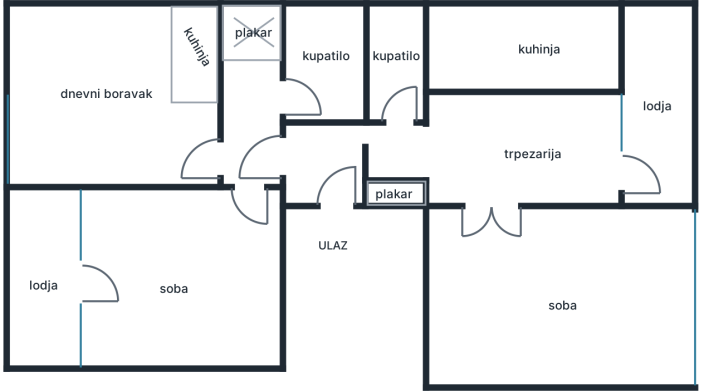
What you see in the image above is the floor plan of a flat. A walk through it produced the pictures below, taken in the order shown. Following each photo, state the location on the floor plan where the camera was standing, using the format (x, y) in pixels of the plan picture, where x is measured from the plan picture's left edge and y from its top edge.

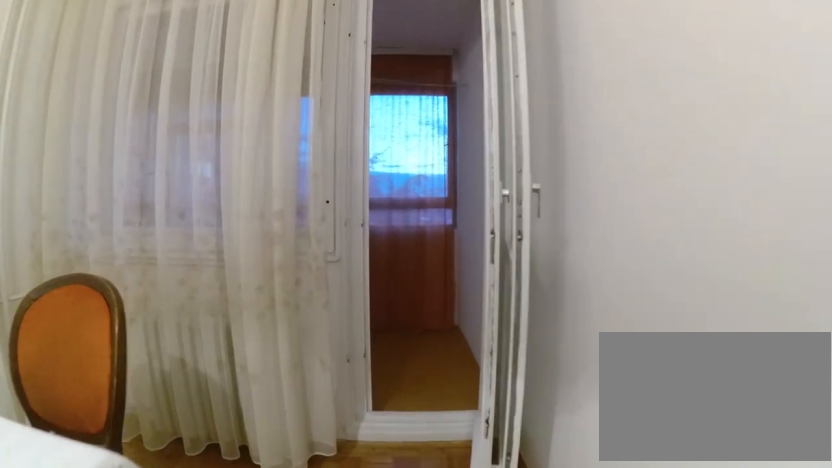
(530, 159)
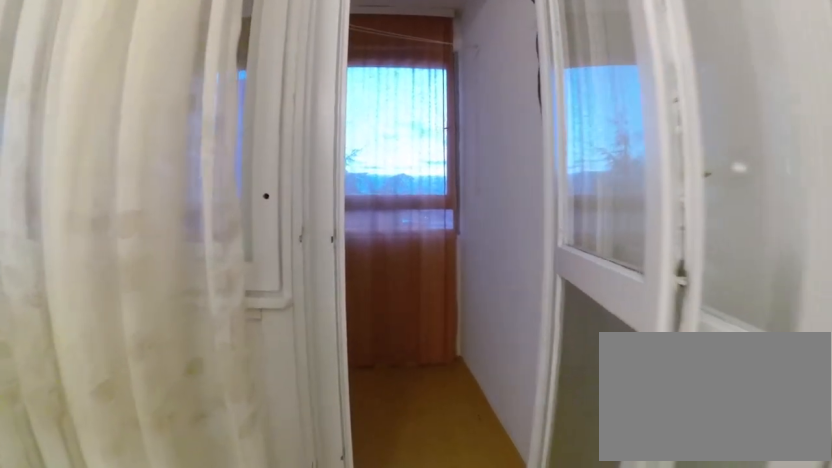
(563, 167)
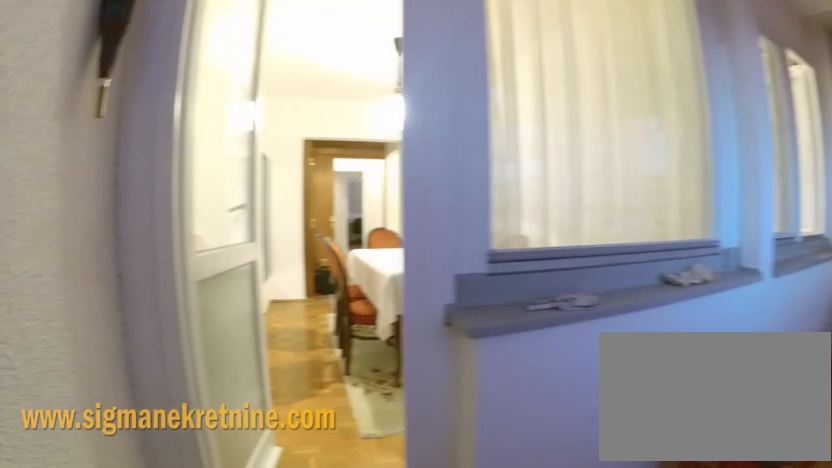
(702, 181)
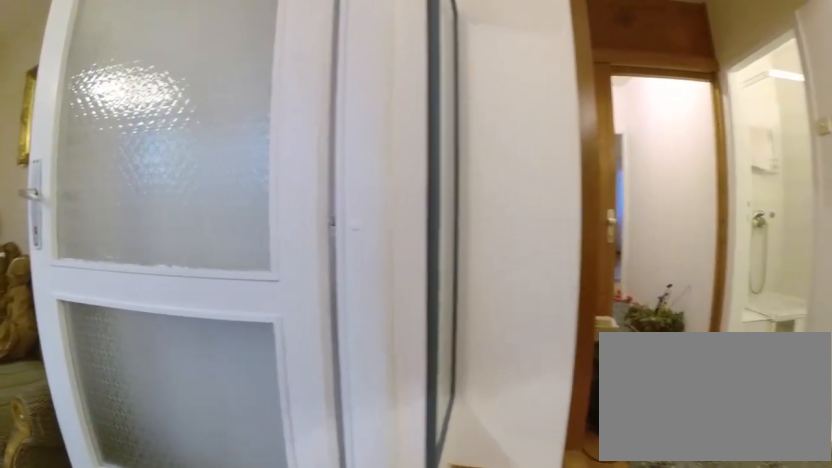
(505, 172)
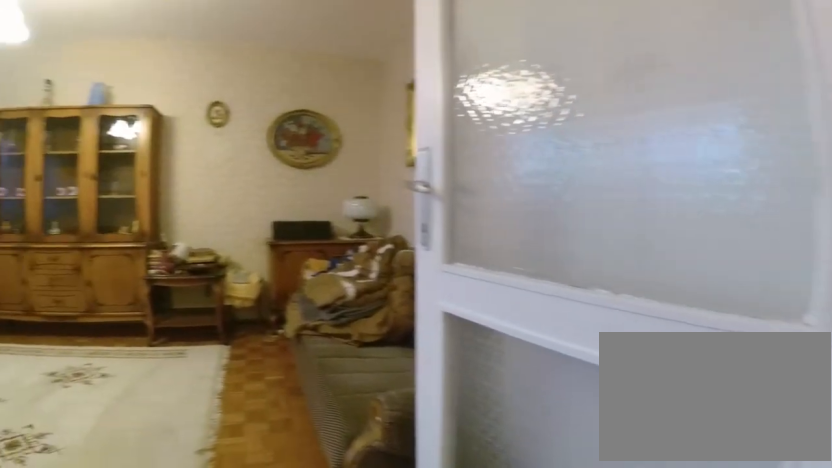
(478, 173)
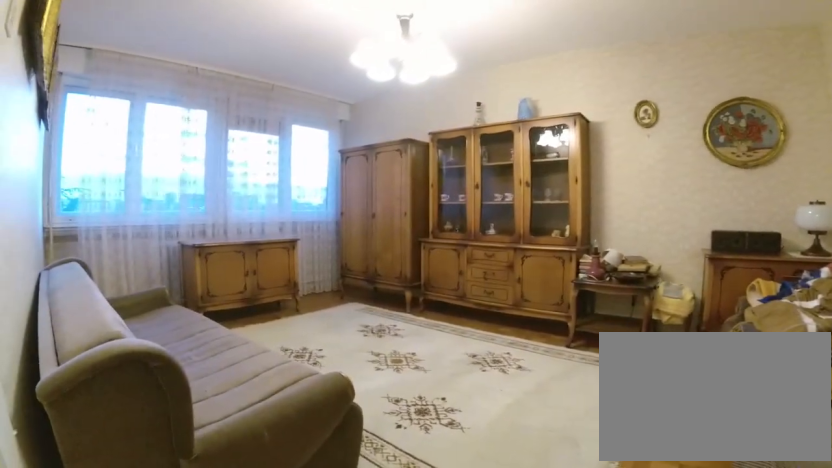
(458, 202)
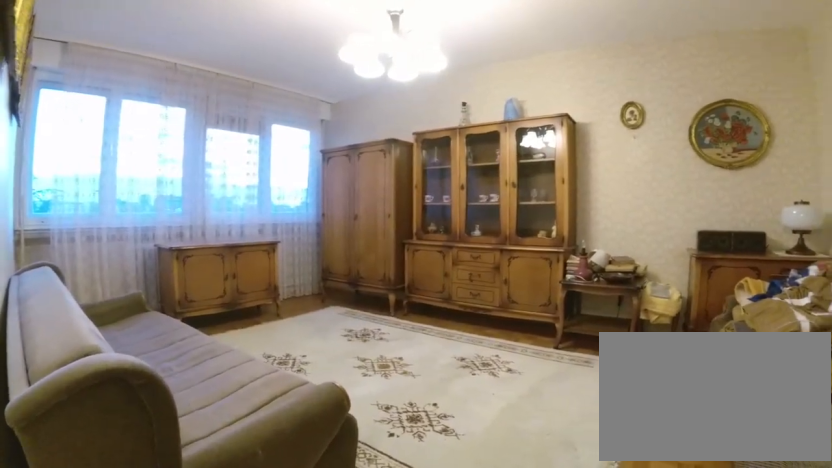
(457, 204)
